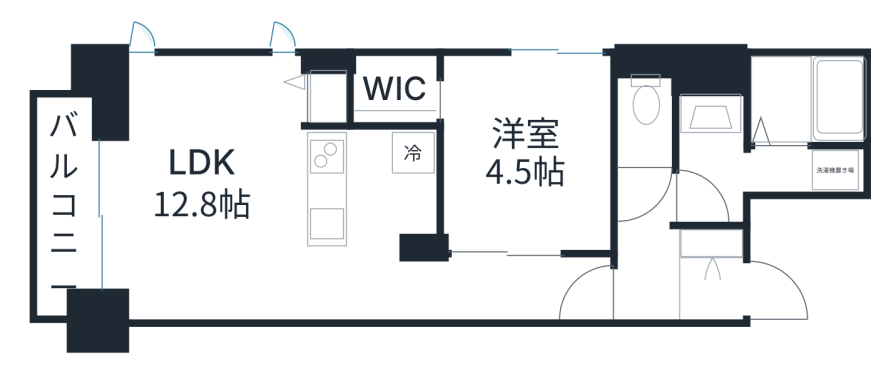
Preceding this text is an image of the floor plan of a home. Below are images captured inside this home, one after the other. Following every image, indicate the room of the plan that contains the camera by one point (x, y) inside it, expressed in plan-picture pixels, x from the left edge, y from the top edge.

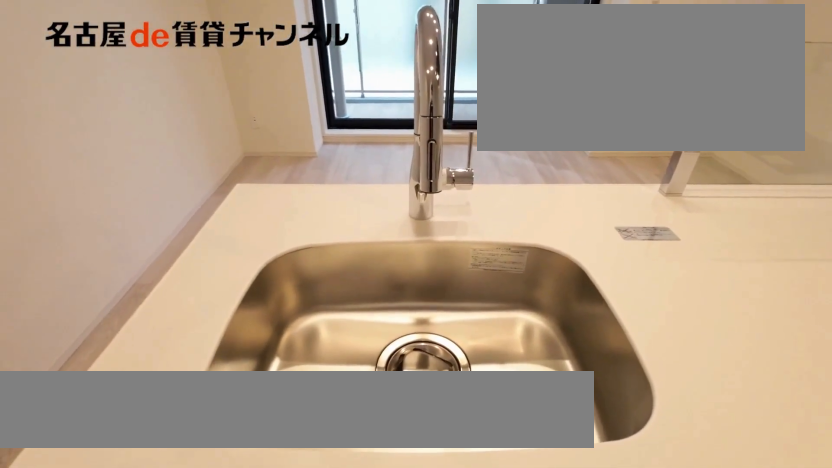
(374, 191)
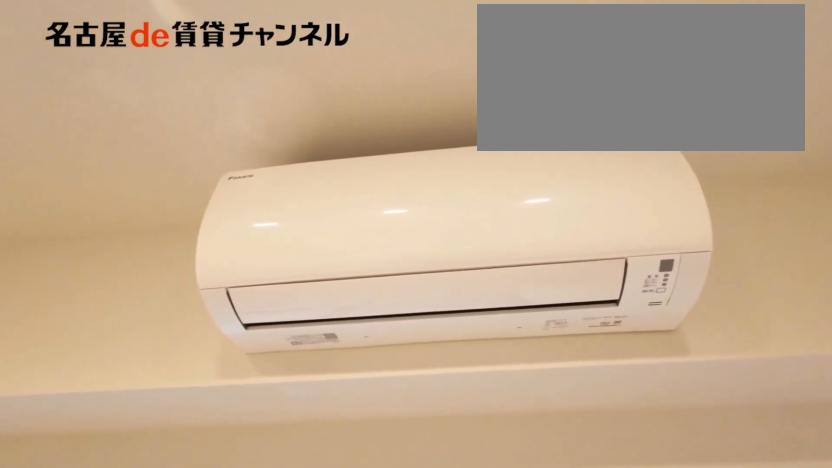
(201, 187)
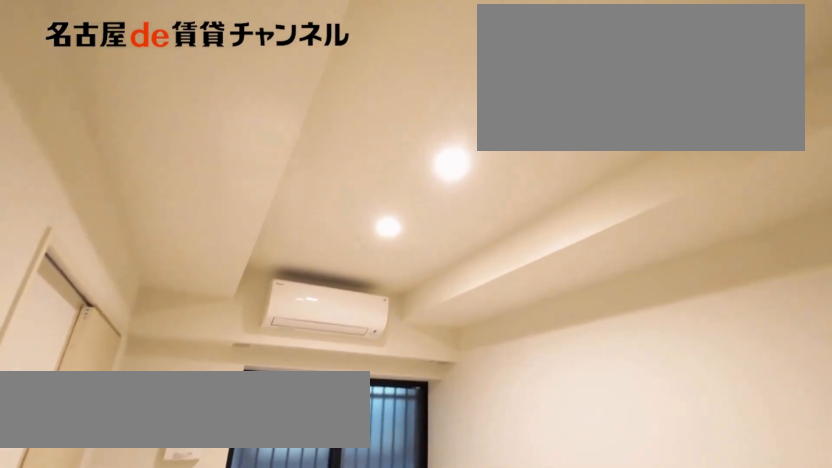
(526, 154)
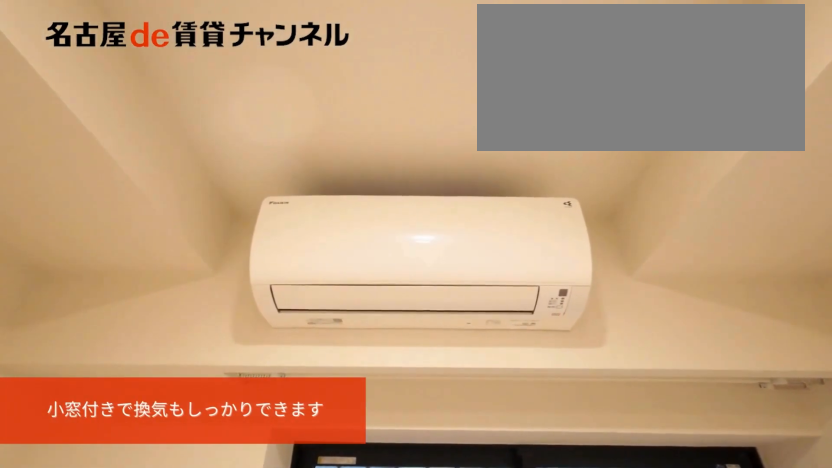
(526, 154)
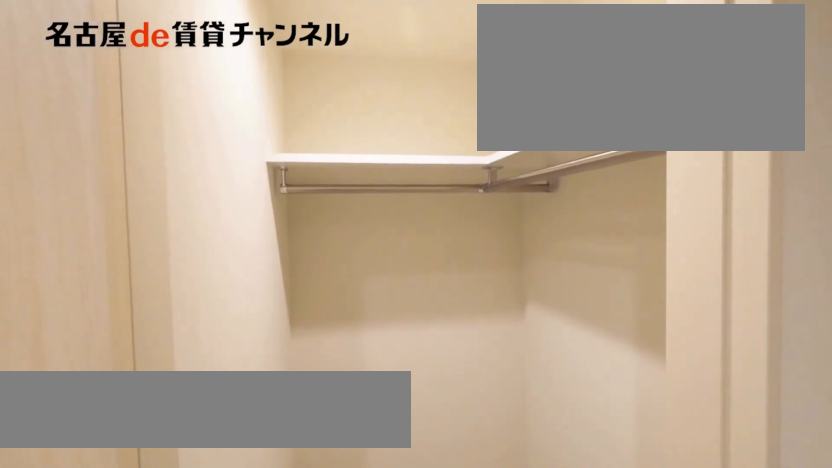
(395, 88)
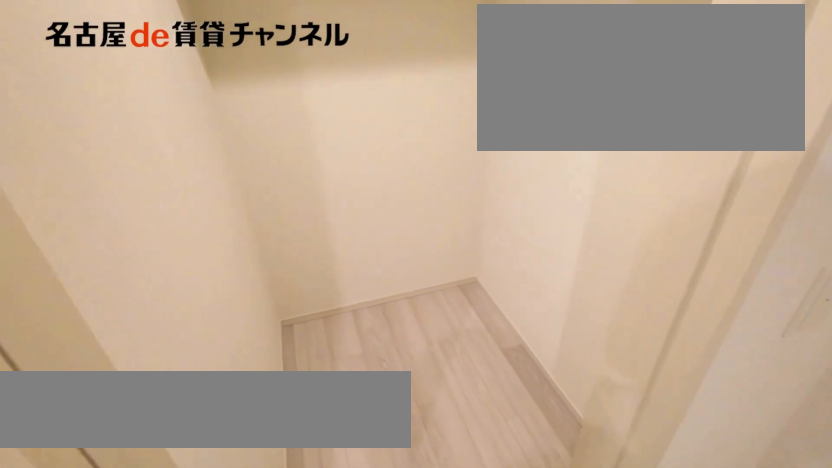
(395, 88)
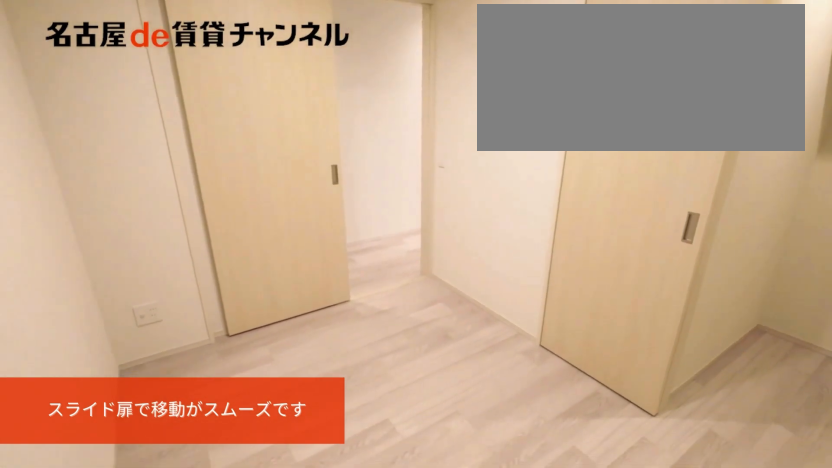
(526, 154)
